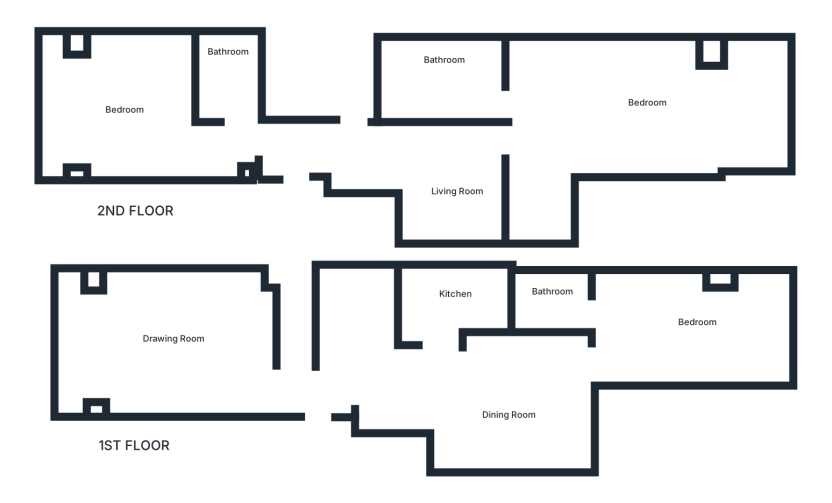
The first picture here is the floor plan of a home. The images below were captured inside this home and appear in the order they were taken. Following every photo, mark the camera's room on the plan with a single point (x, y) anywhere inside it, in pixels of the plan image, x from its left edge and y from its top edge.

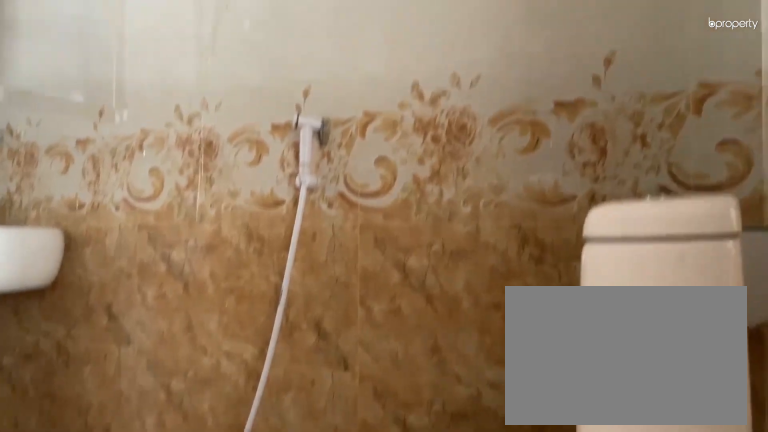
(560, 304)
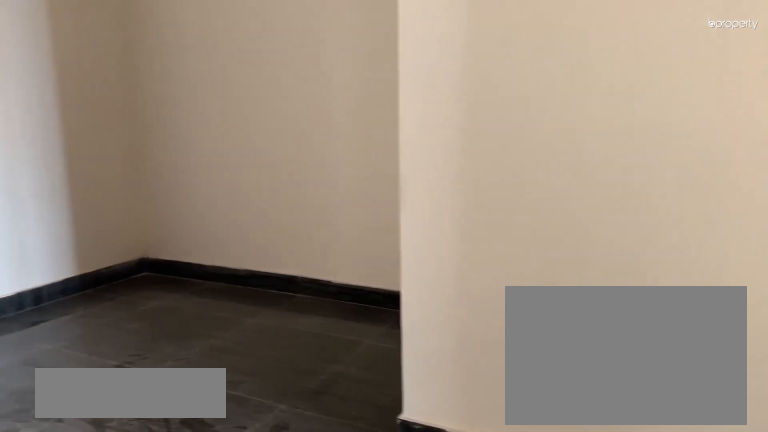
(404, 156)
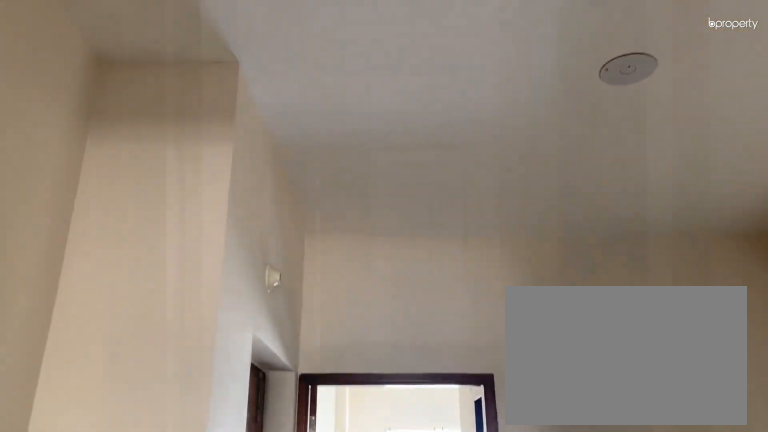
(404, 156)
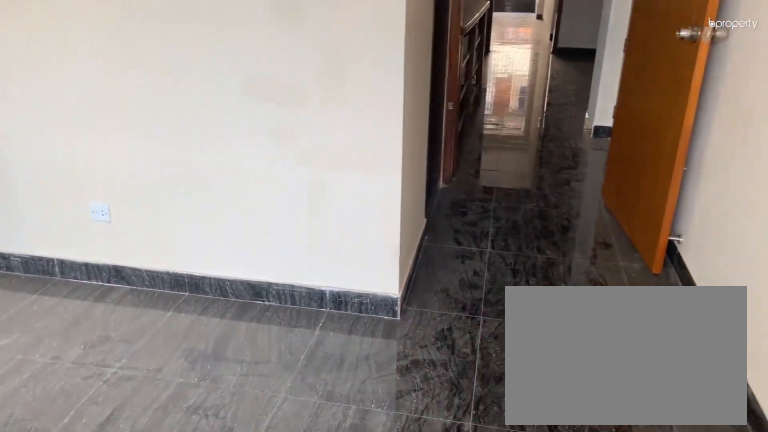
(127, 102)
